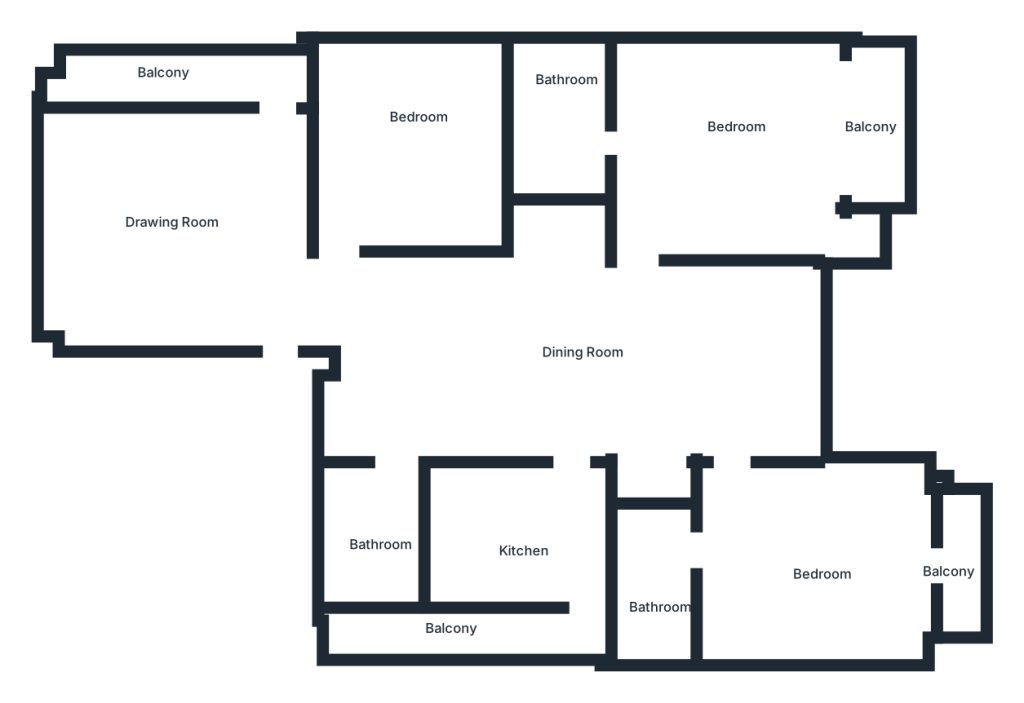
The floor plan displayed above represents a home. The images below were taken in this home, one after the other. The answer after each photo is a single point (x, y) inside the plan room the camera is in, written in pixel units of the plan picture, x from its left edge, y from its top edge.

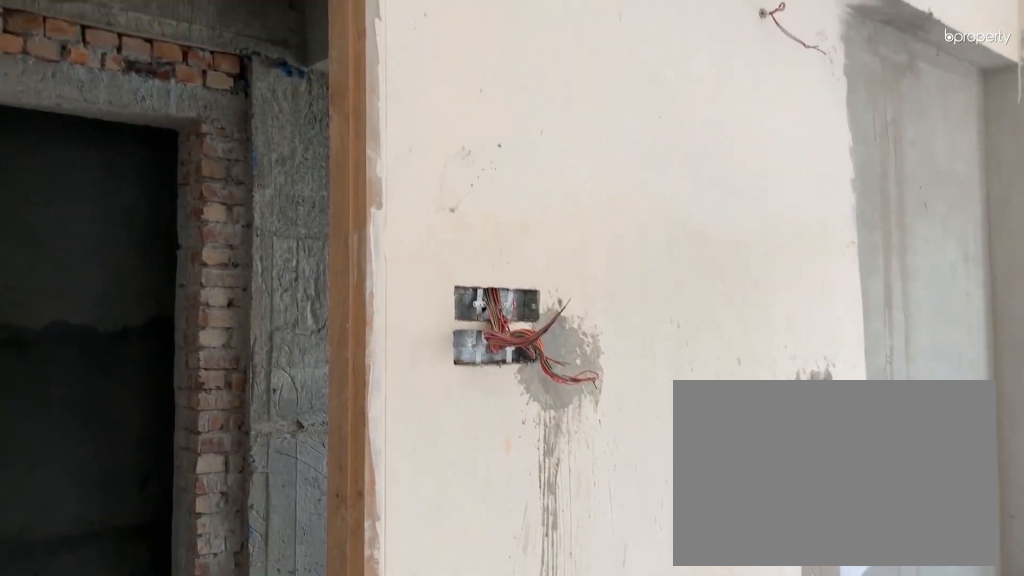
(213, 214)
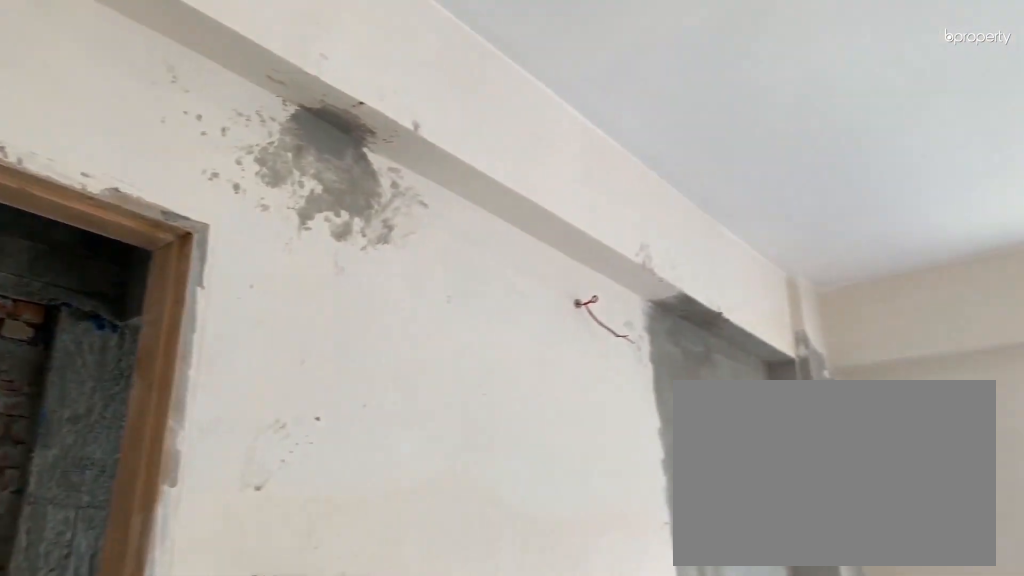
(213, 214)
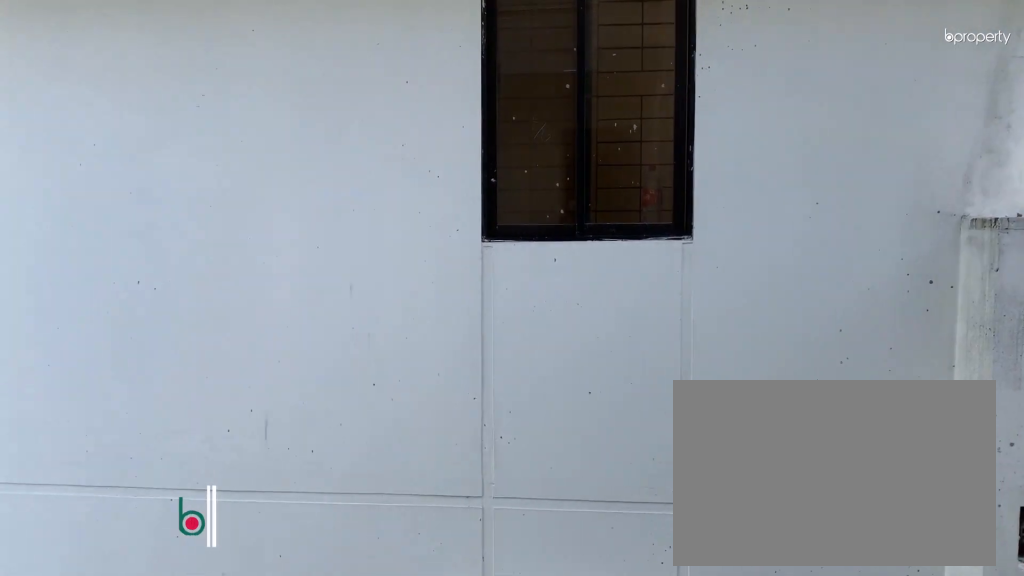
(211, 76)
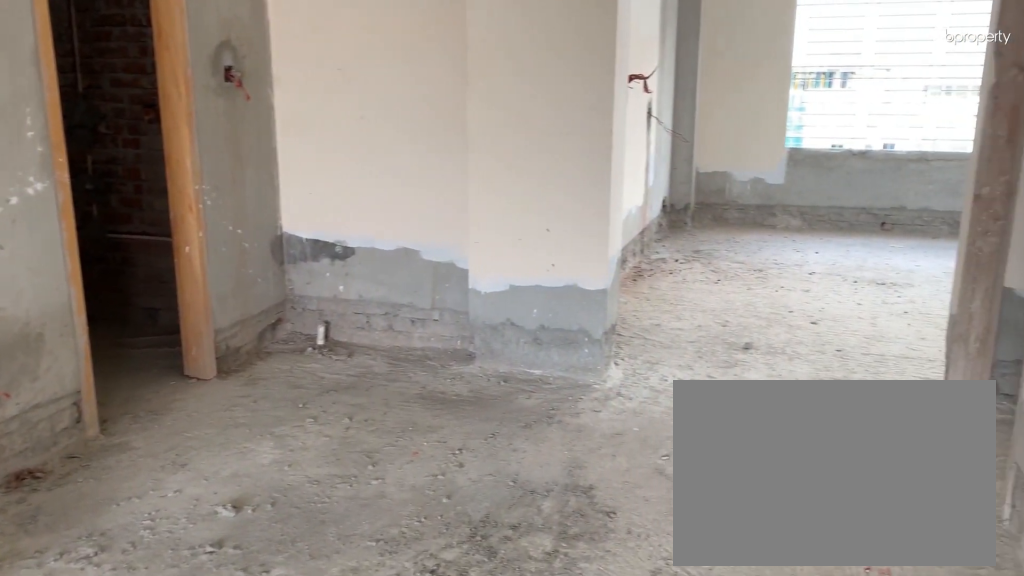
(494, 372)
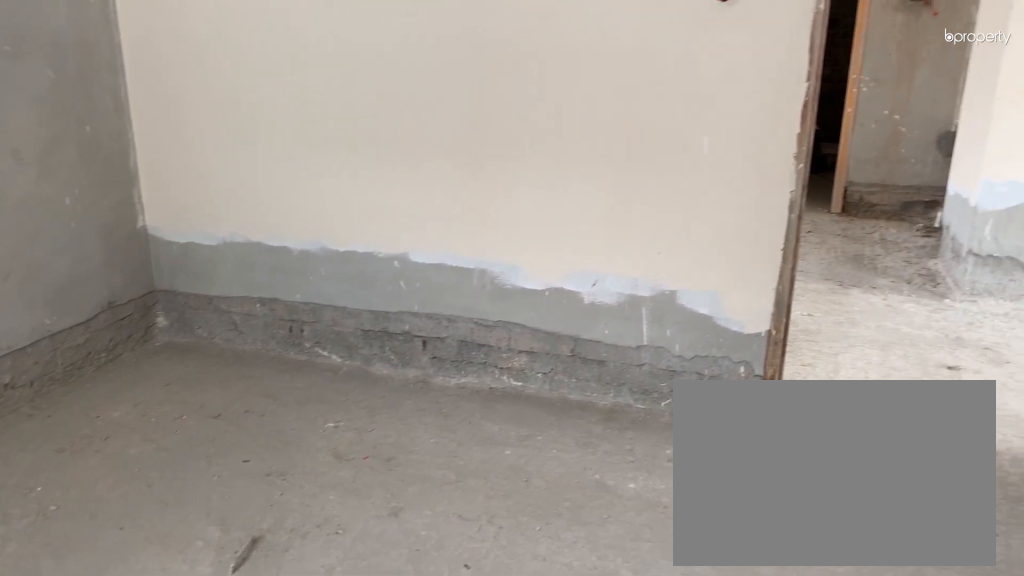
(417, 142)
